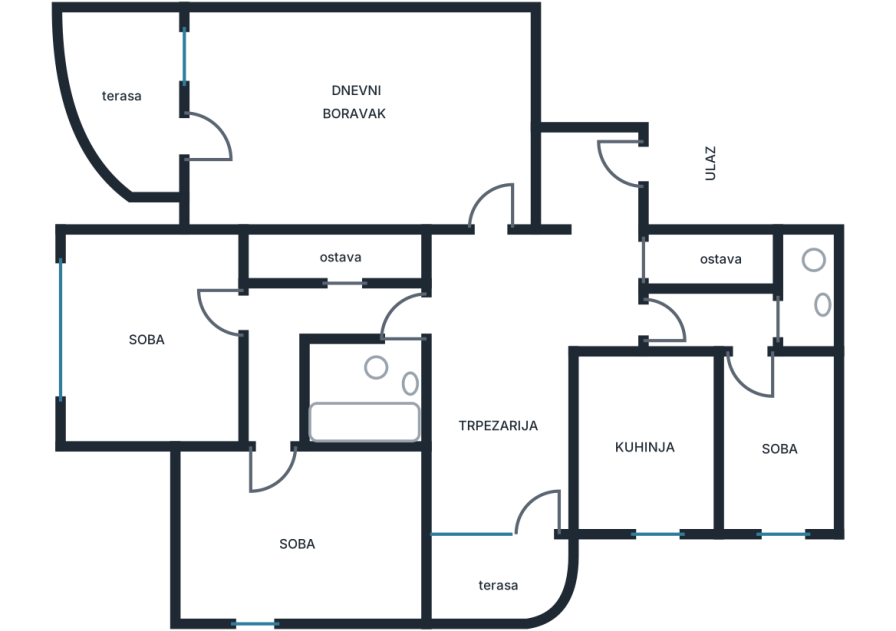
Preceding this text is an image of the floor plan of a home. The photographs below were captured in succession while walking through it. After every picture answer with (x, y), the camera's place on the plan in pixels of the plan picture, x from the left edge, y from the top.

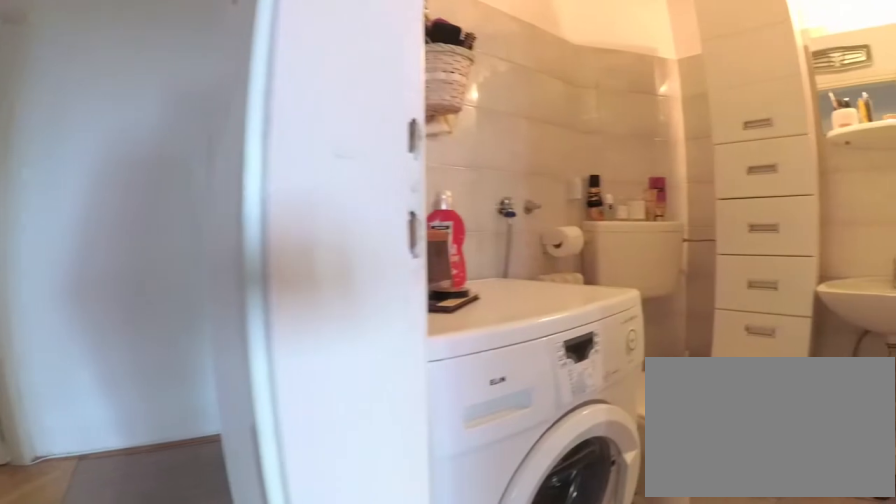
(261, 415)
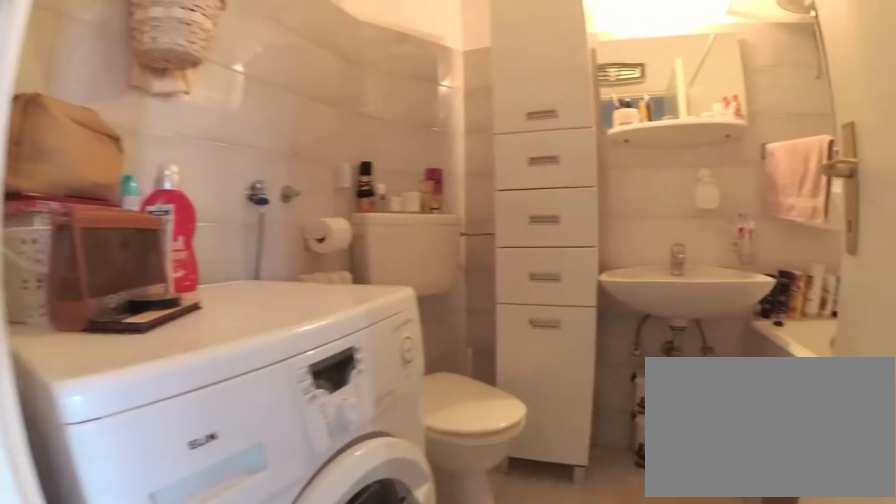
(269, 403)
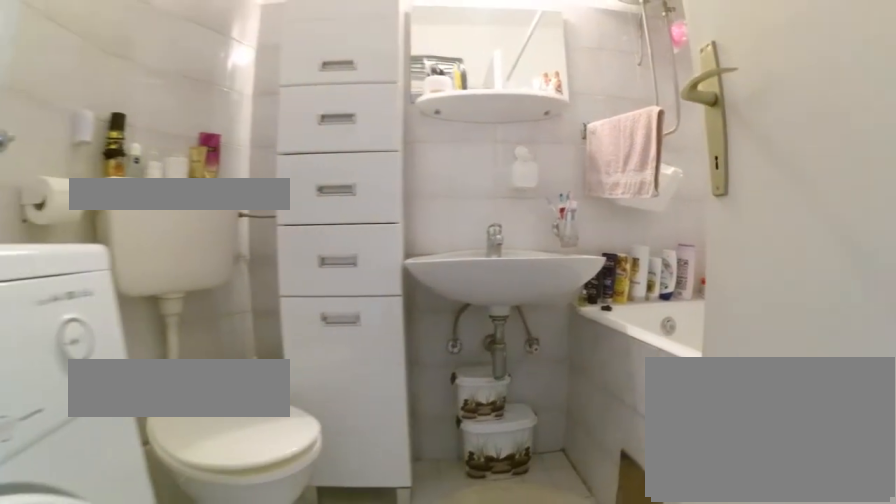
(289, 393)
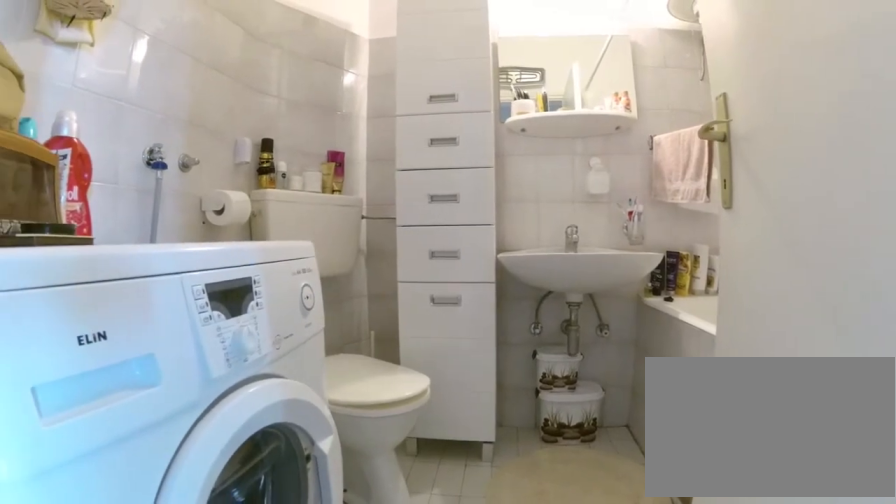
(280, 394)
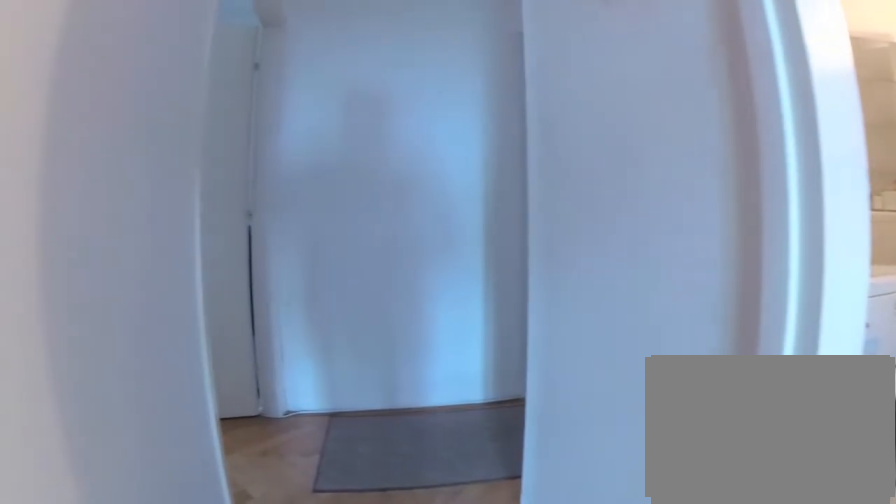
(273, 424)
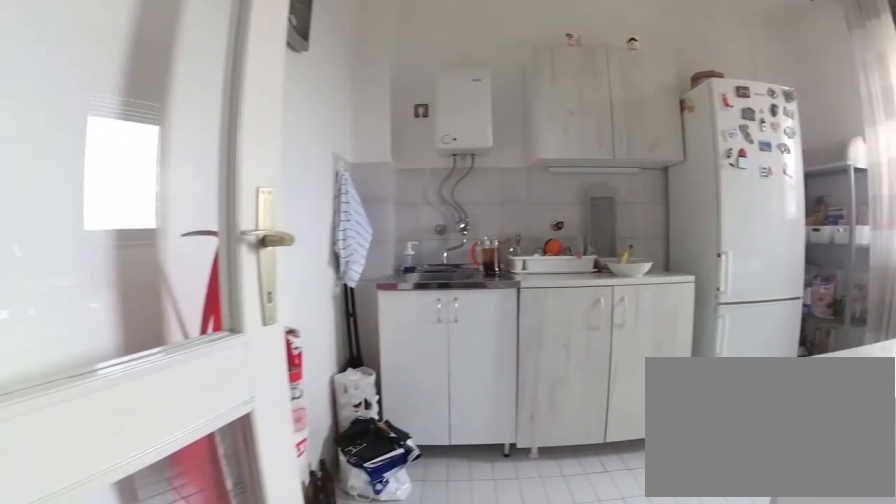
(543, 401)
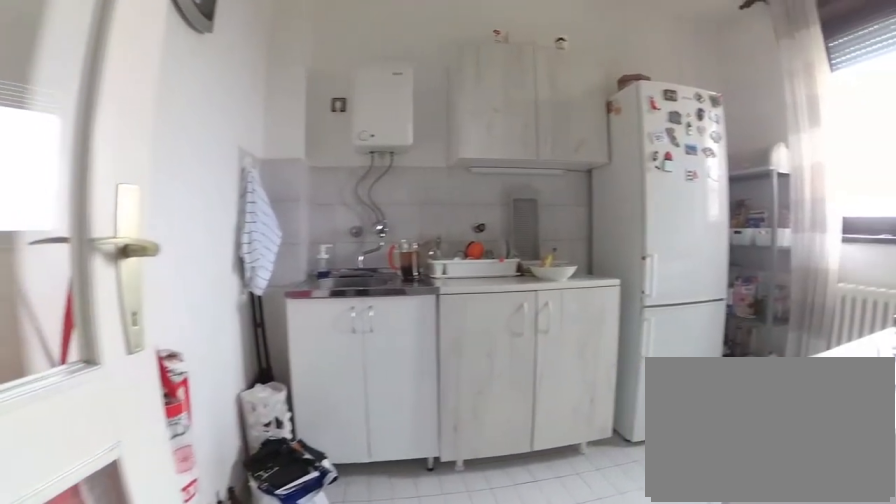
(548, 394)
